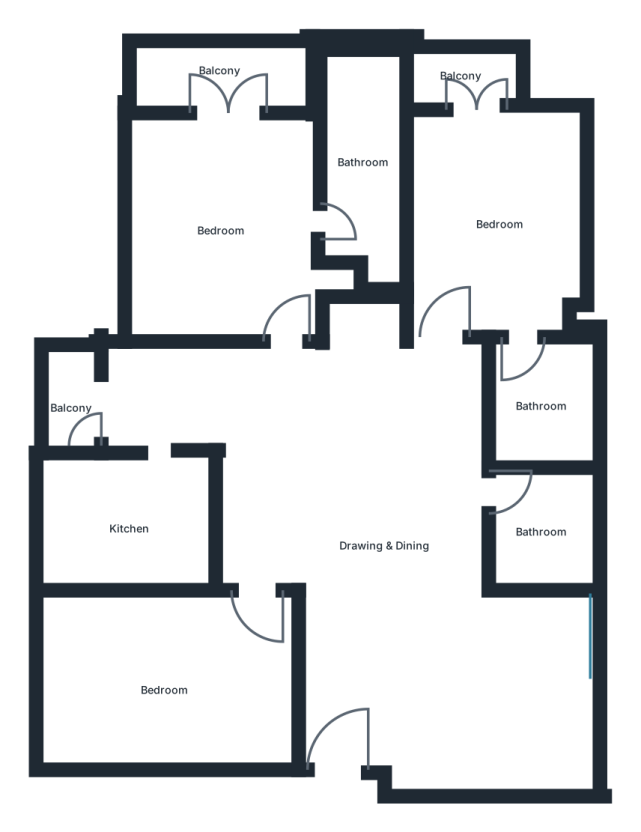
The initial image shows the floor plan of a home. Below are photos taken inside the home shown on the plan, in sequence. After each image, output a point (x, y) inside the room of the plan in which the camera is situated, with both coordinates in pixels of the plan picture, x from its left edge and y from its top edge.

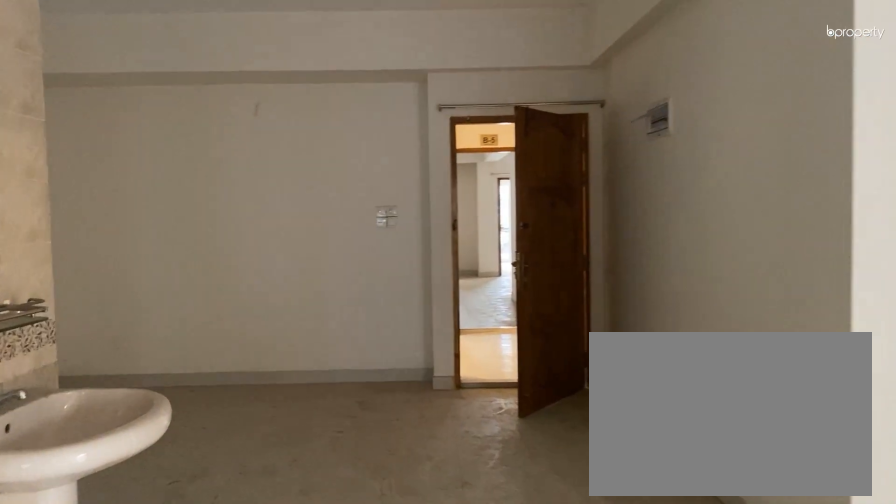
(382, 546)
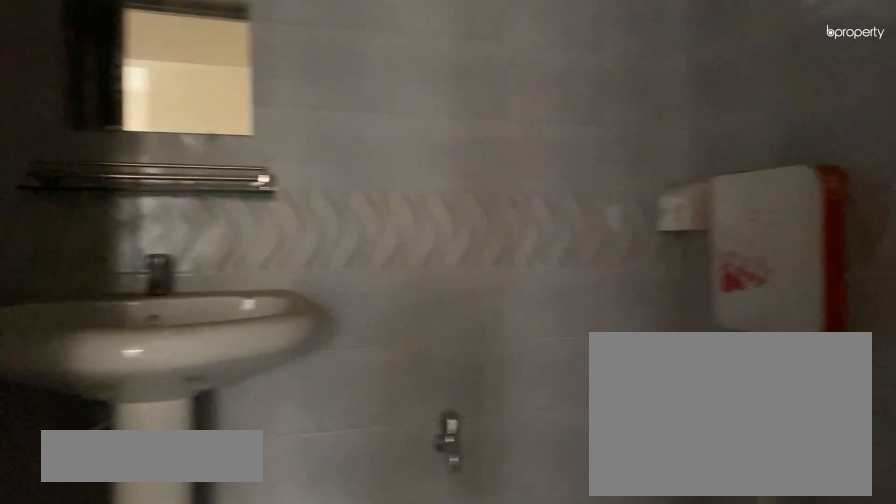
(540, 533)
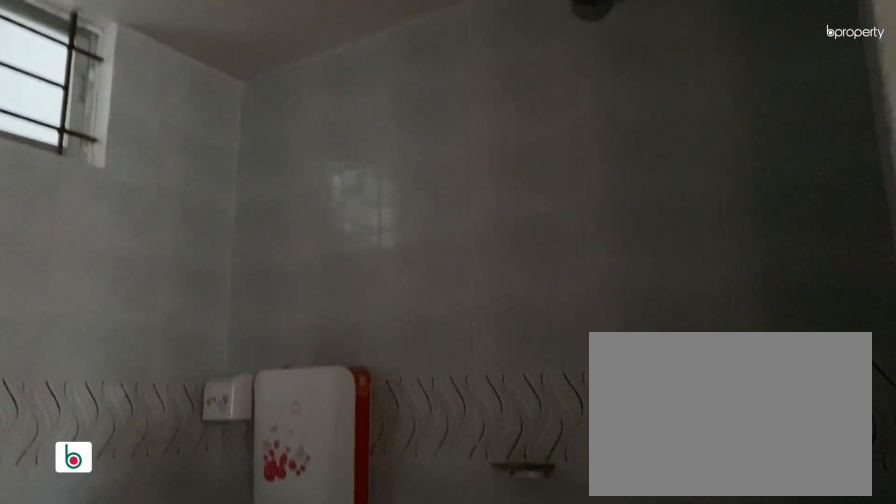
(540, 533)
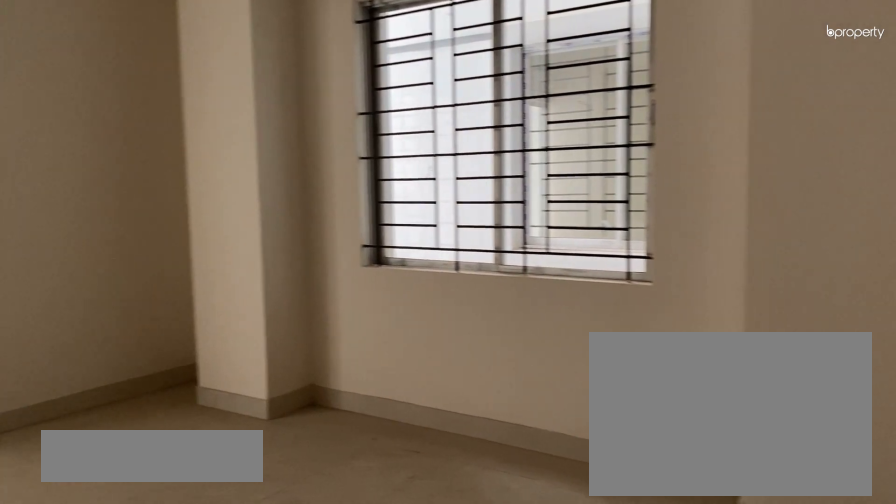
(500, 225)
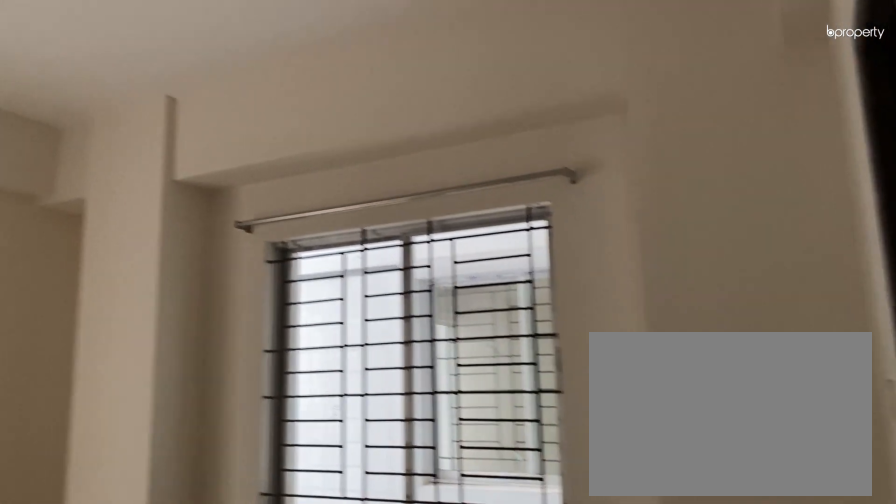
(500, 225)
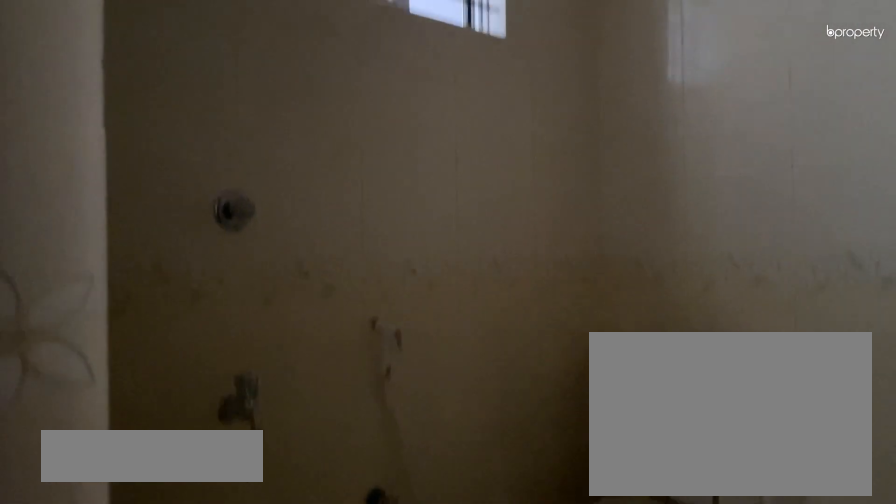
(540, 407)
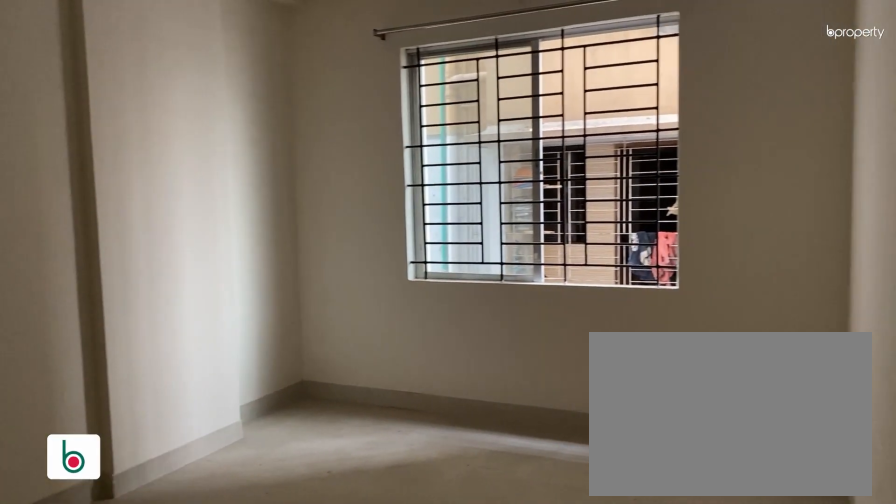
(164, 692)
